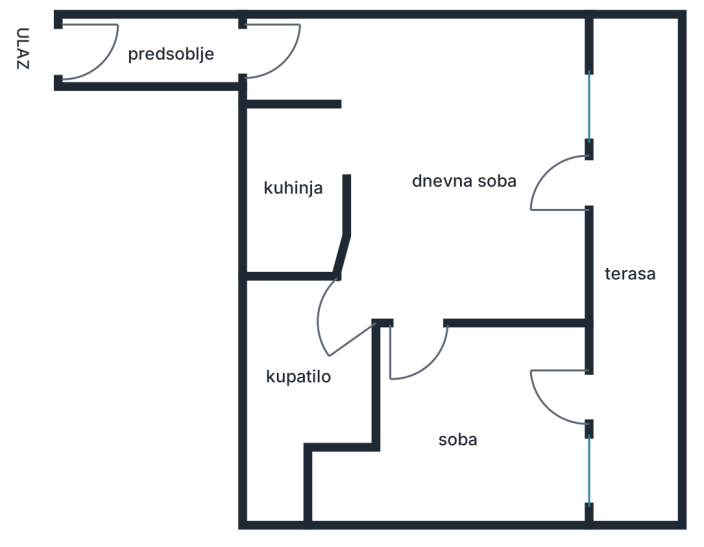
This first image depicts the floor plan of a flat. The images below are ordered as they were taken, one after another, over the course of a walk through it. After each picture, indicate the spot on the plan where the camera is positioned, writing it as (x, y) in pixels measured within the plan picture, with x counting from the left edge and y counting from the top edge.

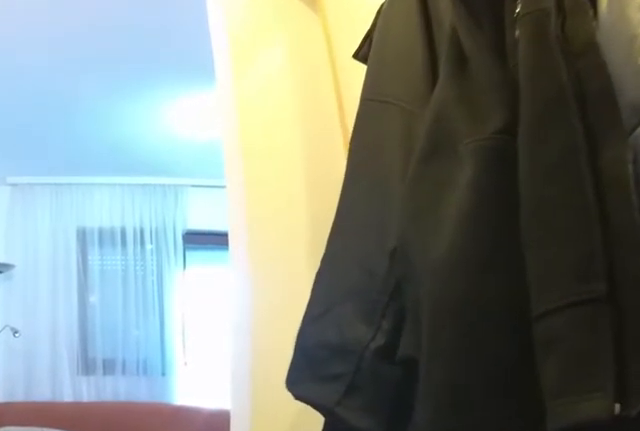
(205, 50)
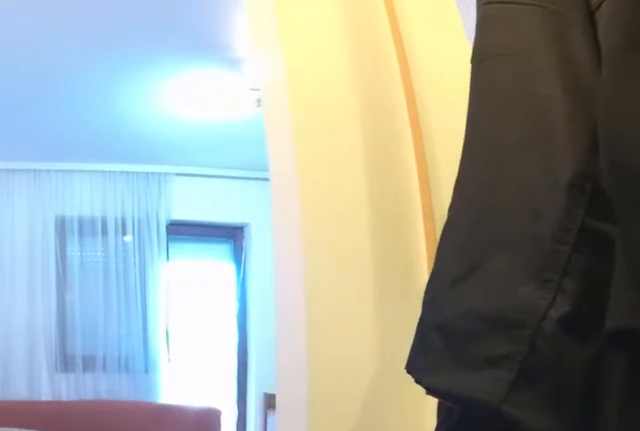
(235, 50)
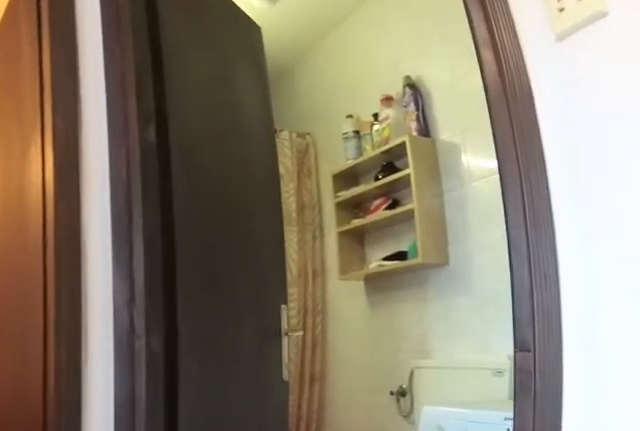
(386, 222)
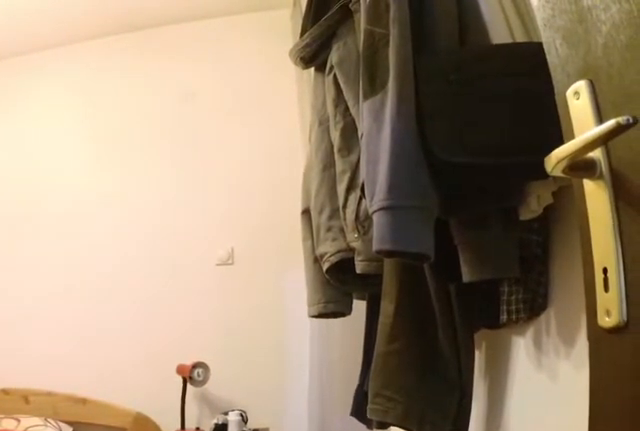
(414, 301)
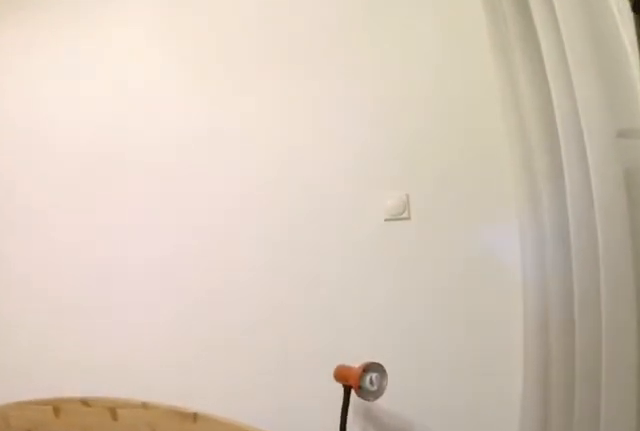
(410, 356)
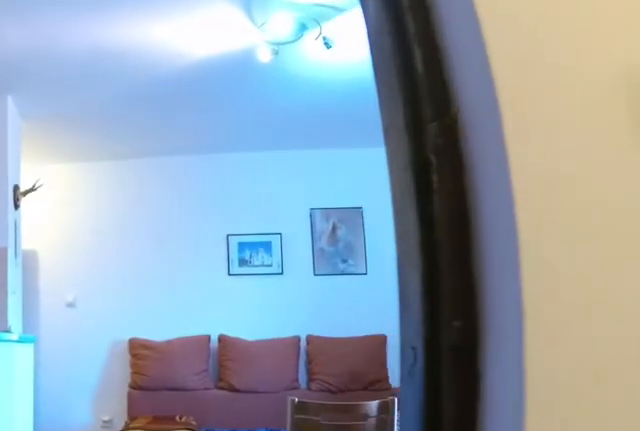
(415, 371)
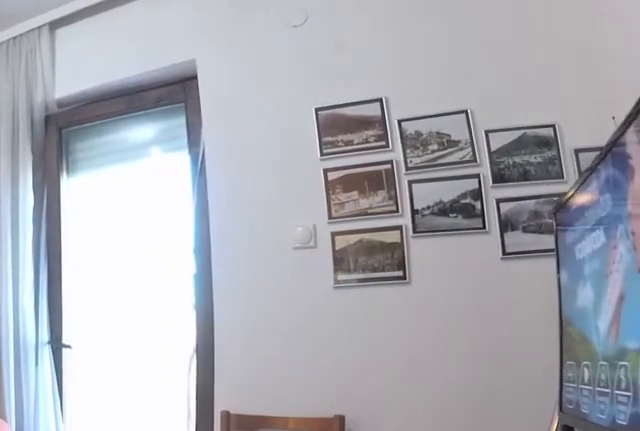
(460, 273)
